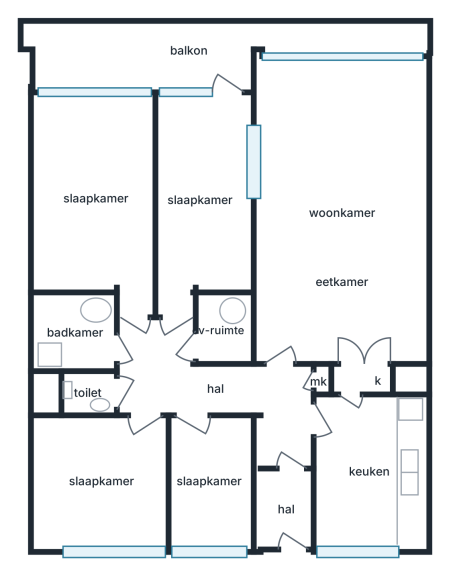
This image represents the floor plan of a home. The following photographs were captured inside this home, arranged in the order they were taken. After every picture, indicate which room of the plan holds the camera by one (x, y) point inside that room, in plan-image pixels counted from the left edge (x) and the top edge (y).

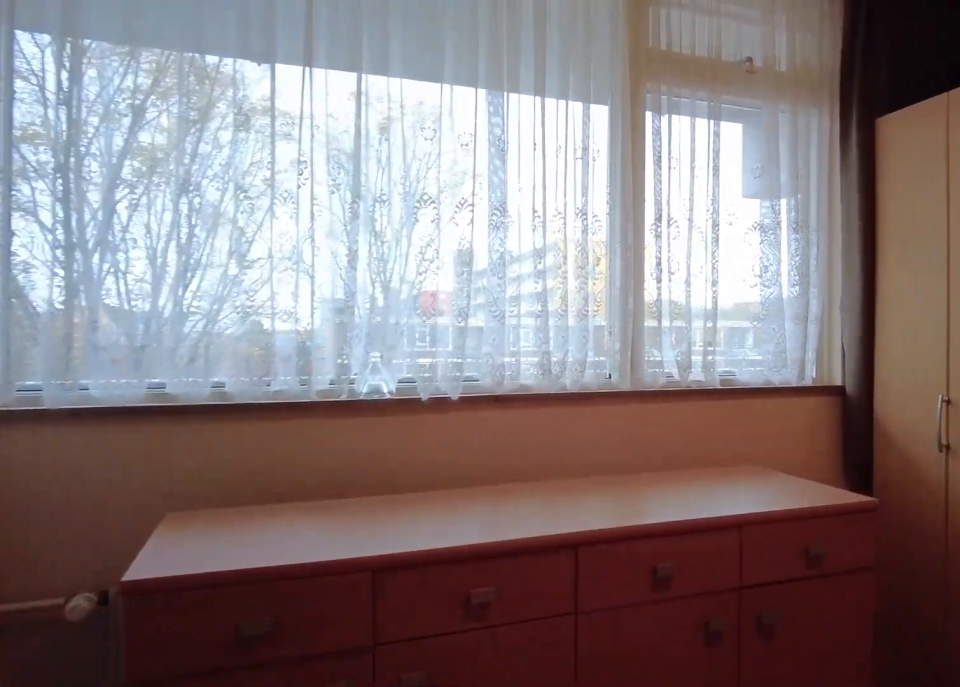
(101, 480)
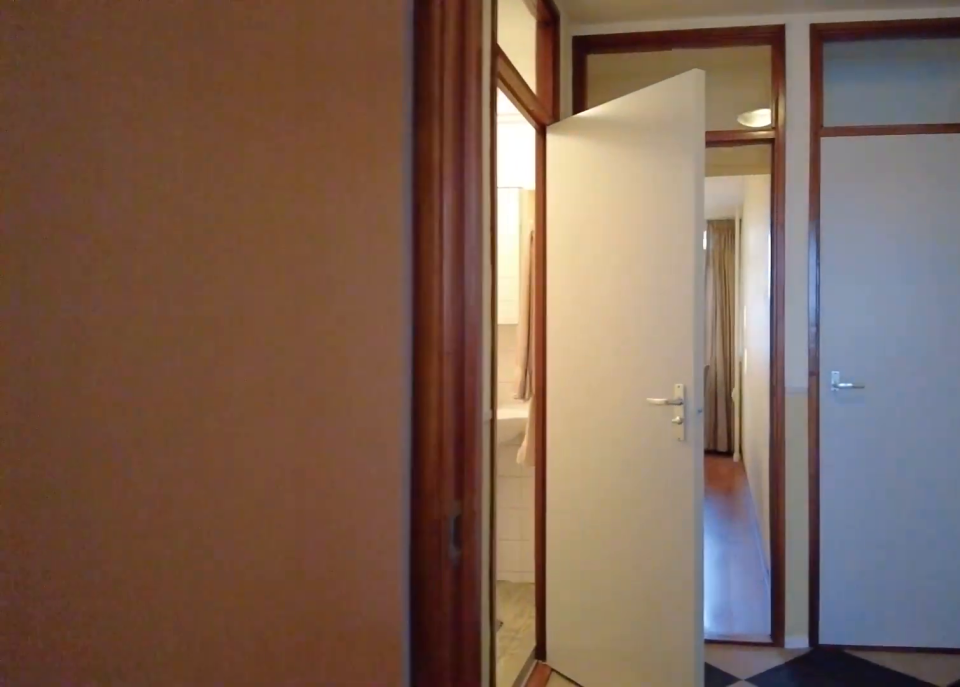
(101, 480)
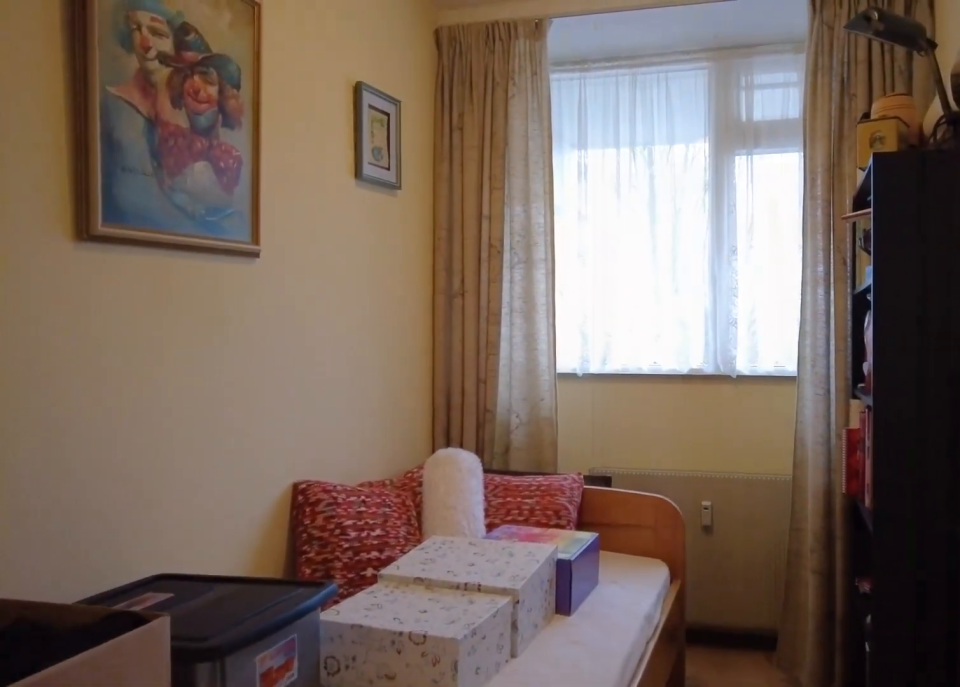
(209, 481)
